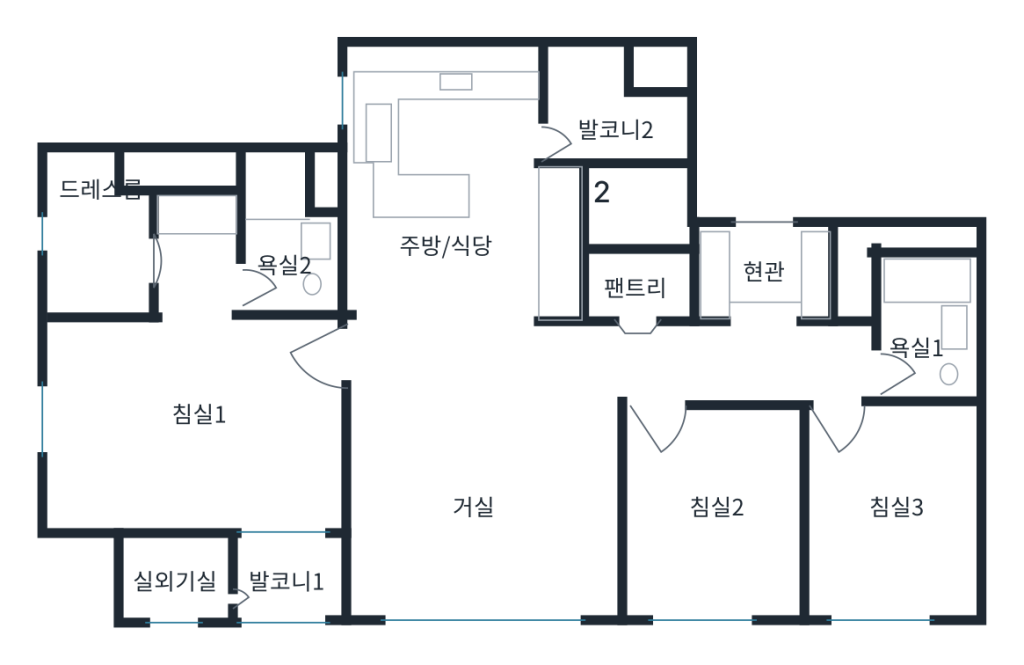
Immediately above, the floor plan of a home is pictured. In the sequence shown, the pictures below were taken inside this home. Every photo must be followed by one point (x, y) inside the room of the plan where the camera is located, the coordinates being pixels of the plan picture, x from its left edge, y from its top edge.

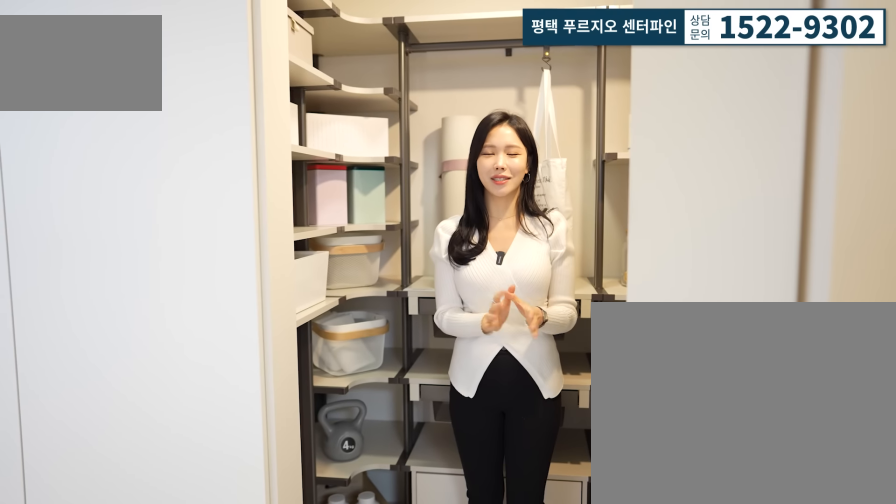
(640, 323)
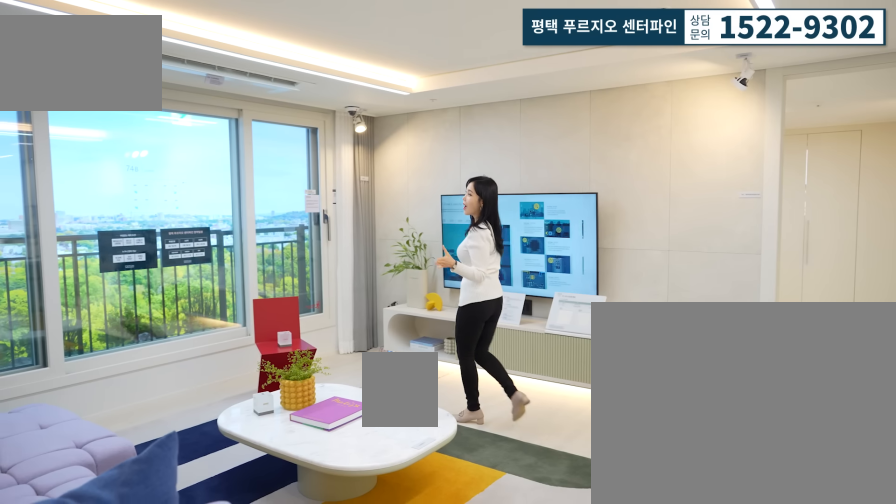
(478, 492)
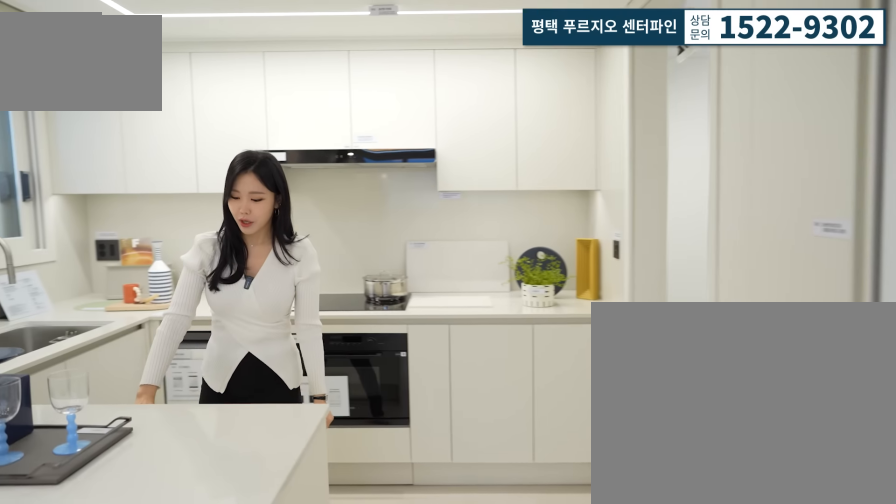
(466, 201)
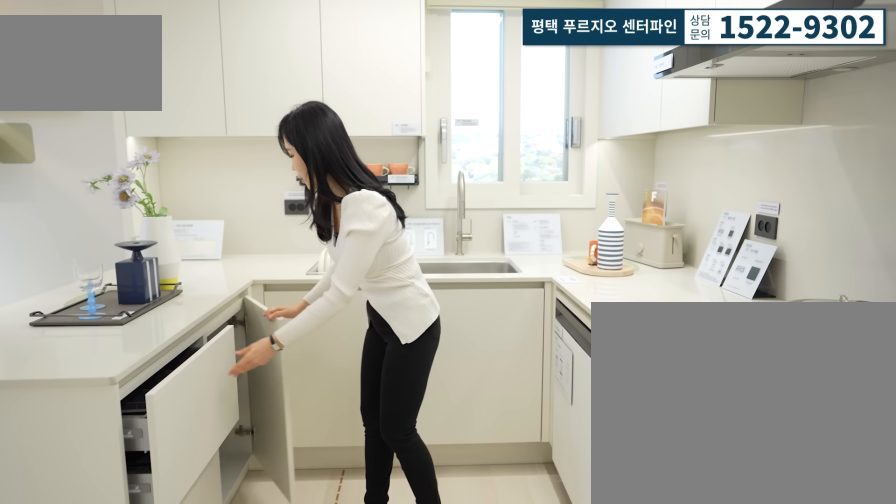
(466, 202)
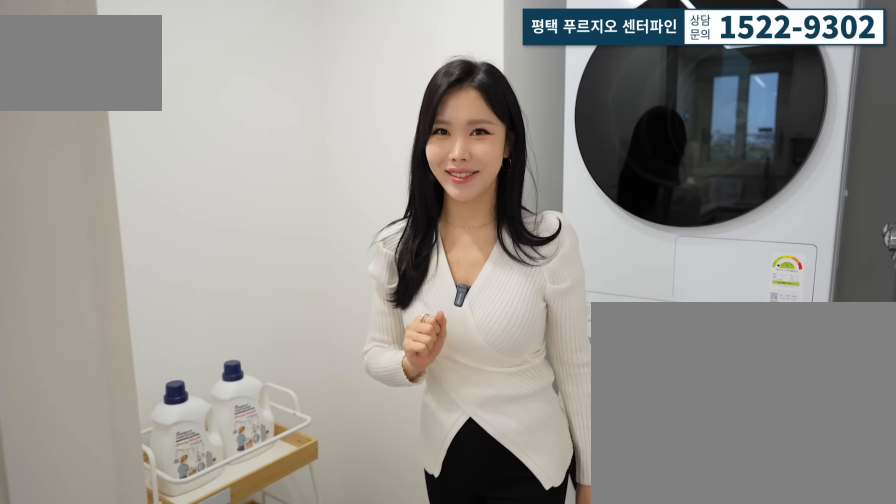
(618, 120)
